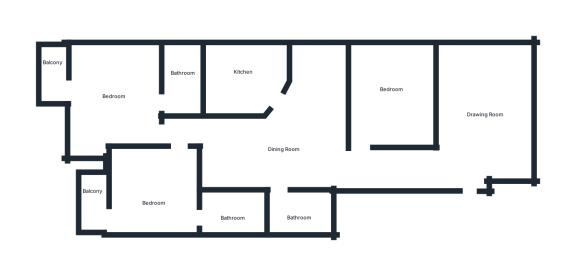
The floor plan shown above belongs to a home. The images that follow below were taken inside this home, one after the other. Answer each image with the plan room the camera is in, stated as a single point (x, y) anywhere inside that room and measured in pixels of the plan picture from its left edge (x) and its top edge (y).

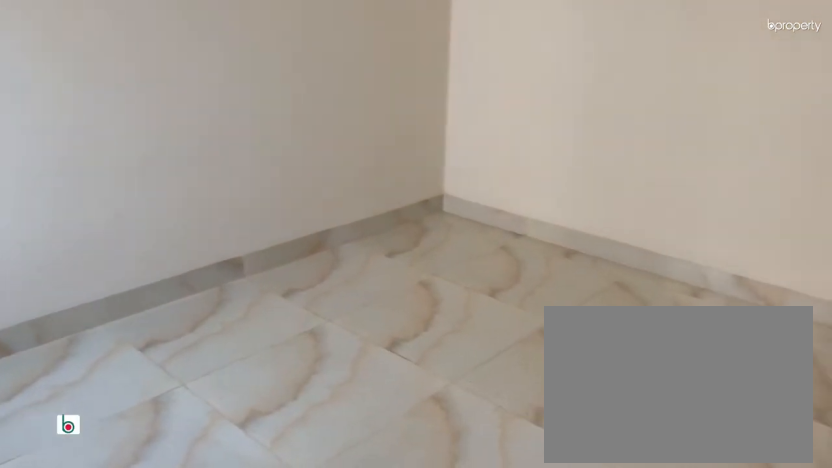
(388, 102)
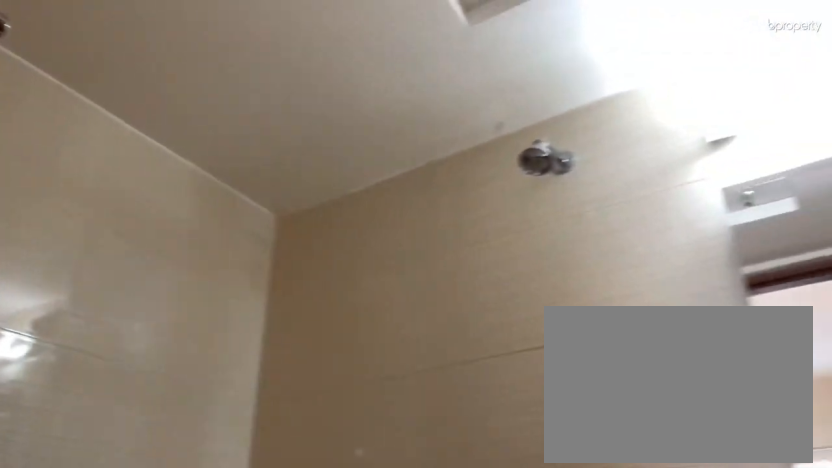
(299, 213)
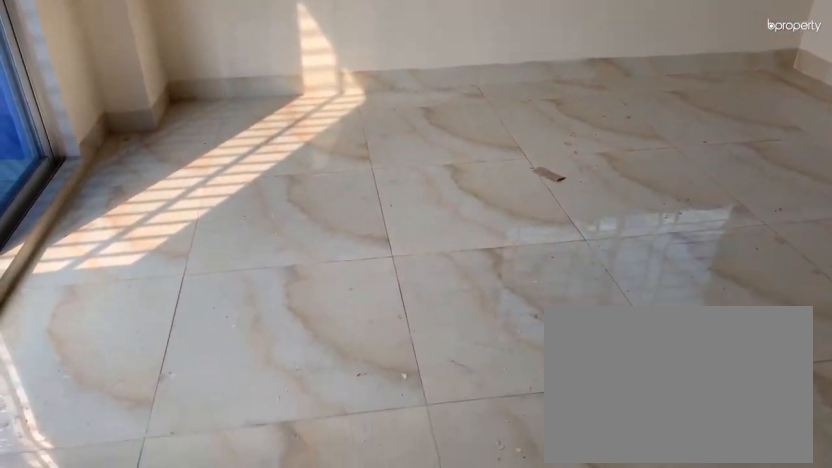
(126, 93)
